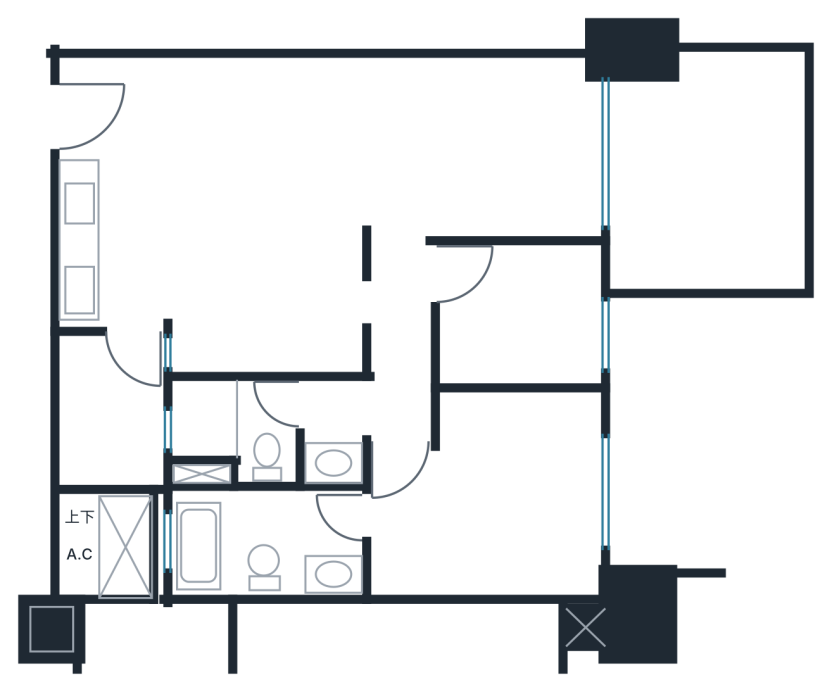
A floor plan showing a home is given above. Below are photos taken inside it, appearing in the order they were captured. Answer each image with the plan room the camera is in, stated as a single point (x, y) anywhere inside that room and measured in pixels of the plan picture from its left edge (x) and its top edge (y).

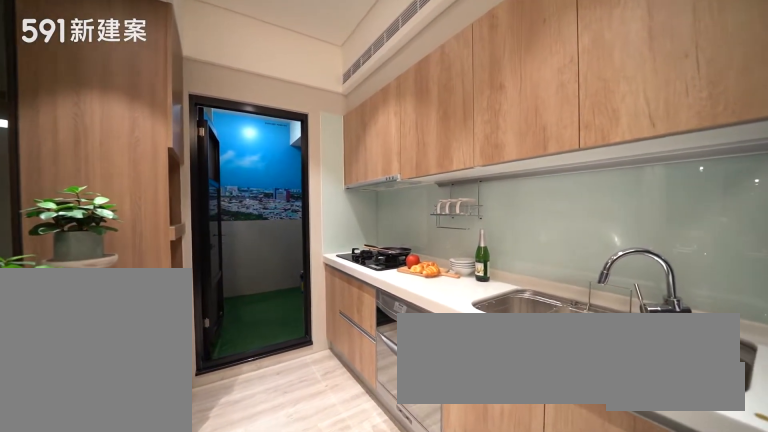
(107, 246)
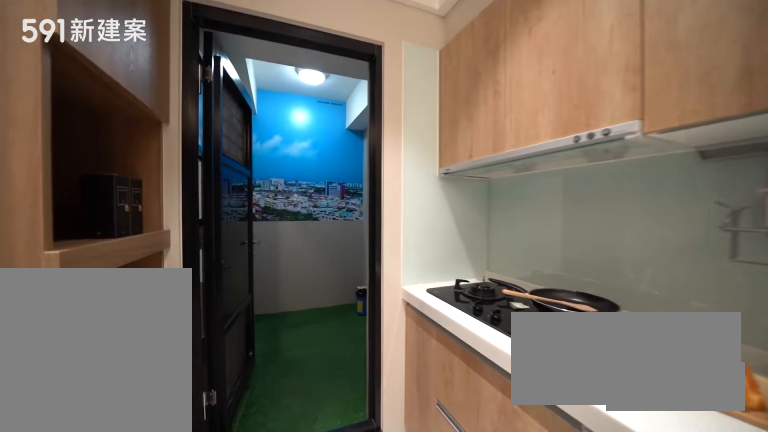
(107, 246)
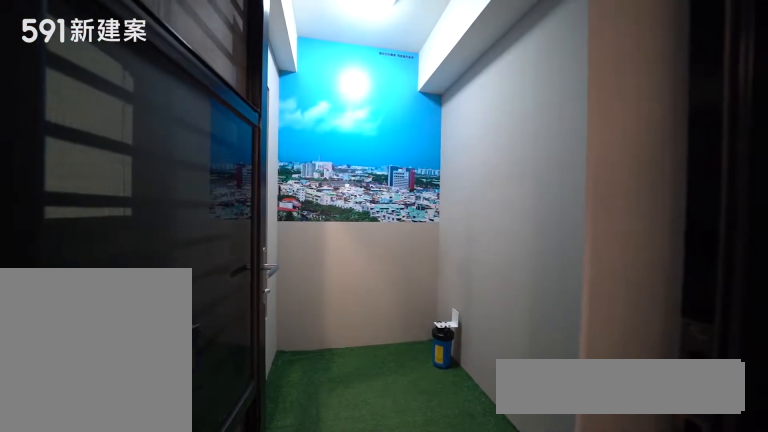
(104, 415)
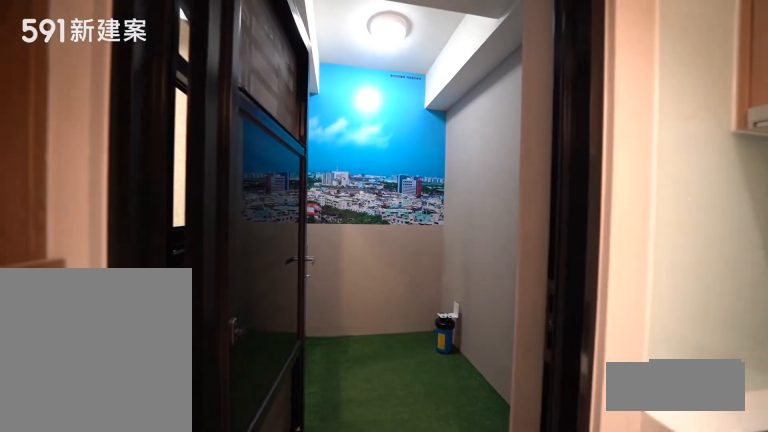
(104, 415)
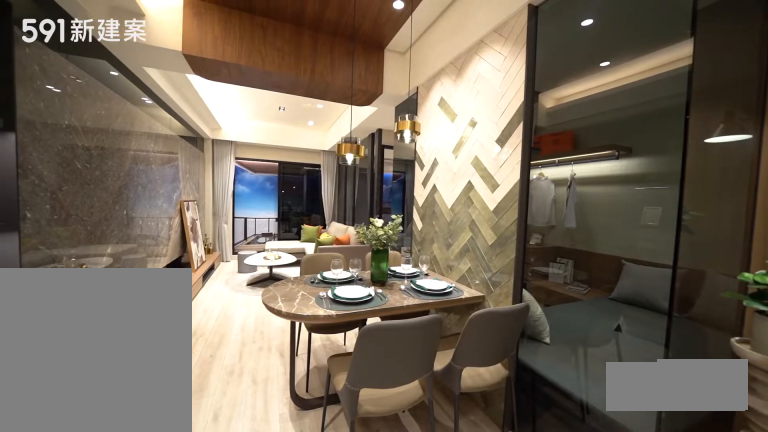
(274, 145)
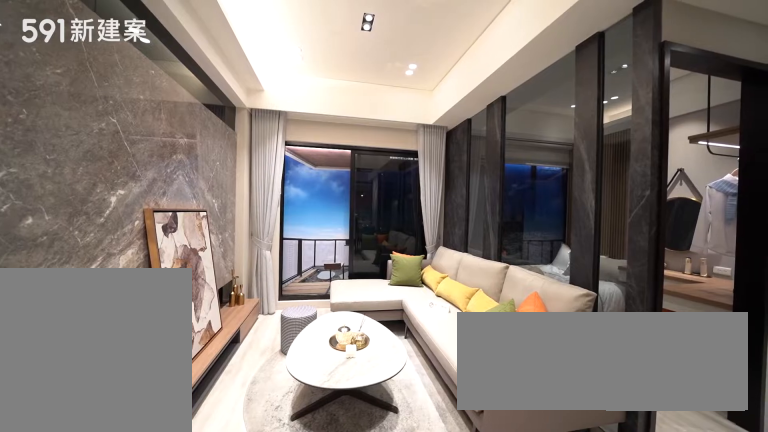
(495, 147)
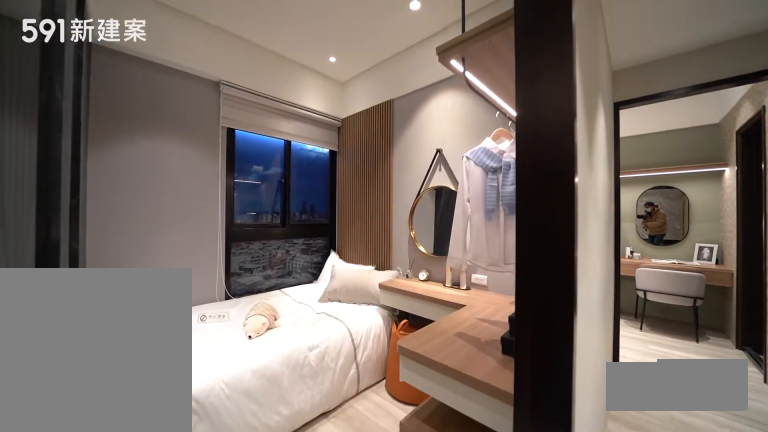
(526, 318)
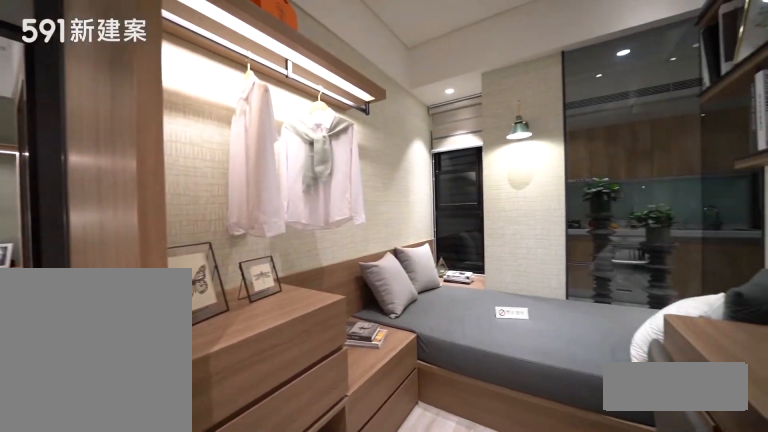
(261, 305)
